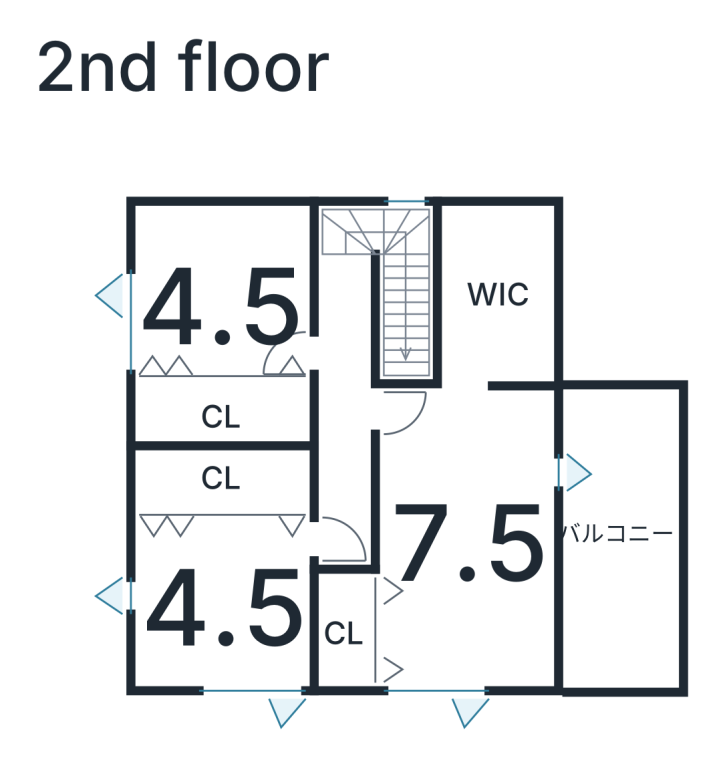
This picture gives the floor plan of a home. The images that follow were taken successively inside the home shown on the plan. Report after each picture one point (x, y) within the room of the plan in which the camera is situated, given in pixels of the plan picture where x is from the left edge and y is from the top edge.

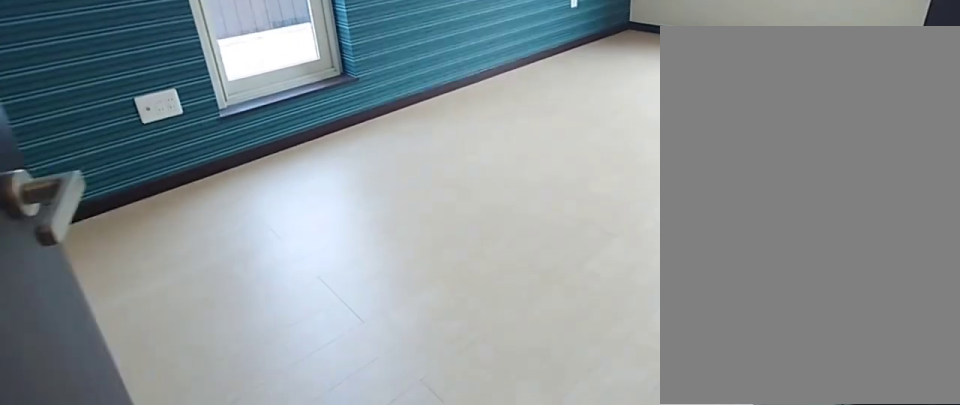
(462, 542)
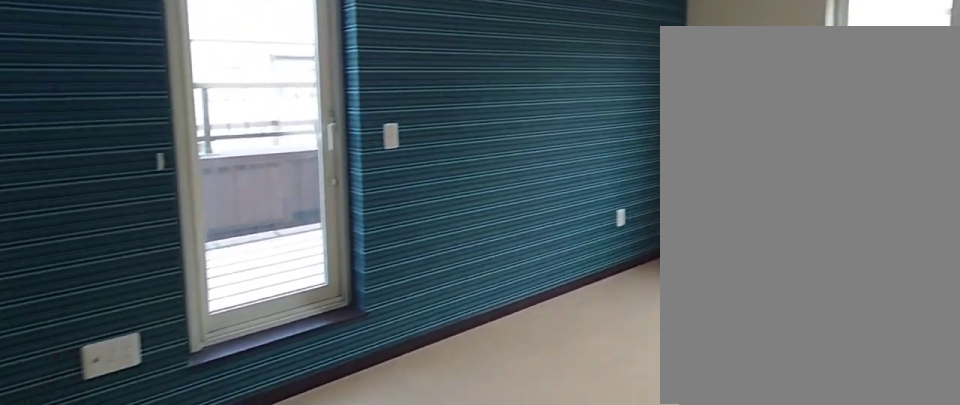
(462, 542)
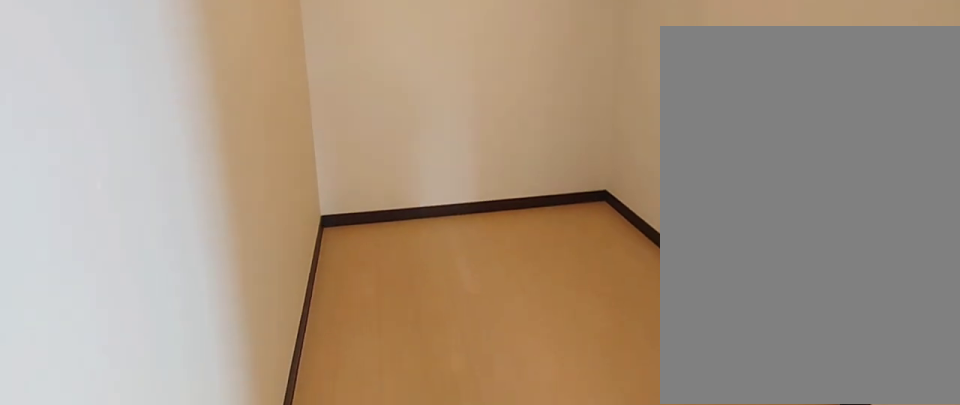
(495, 314)
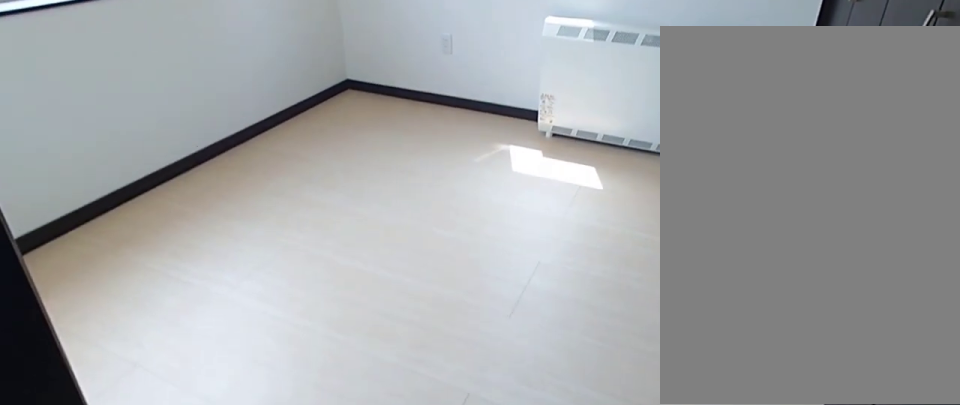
(226, 621)
